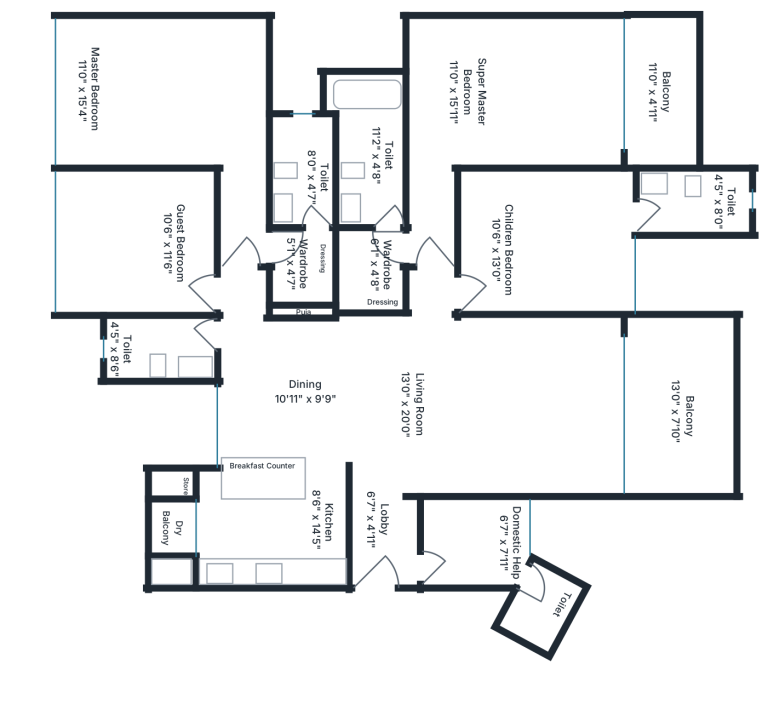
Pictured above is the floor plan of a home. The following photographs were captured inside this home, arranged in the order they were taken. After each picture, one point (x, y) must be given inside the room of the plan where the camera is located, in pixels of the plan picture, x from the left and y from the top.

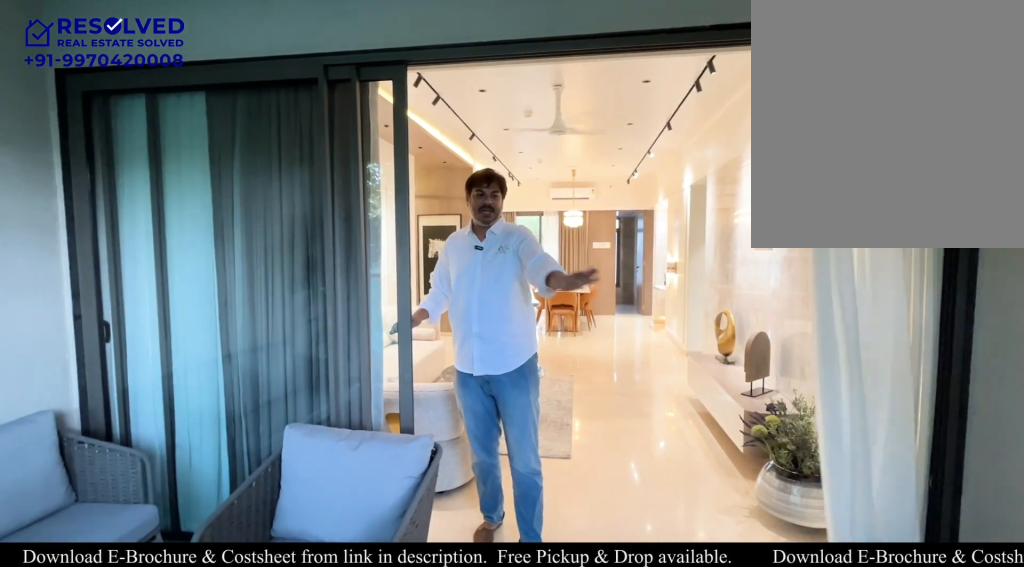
(680, 406)
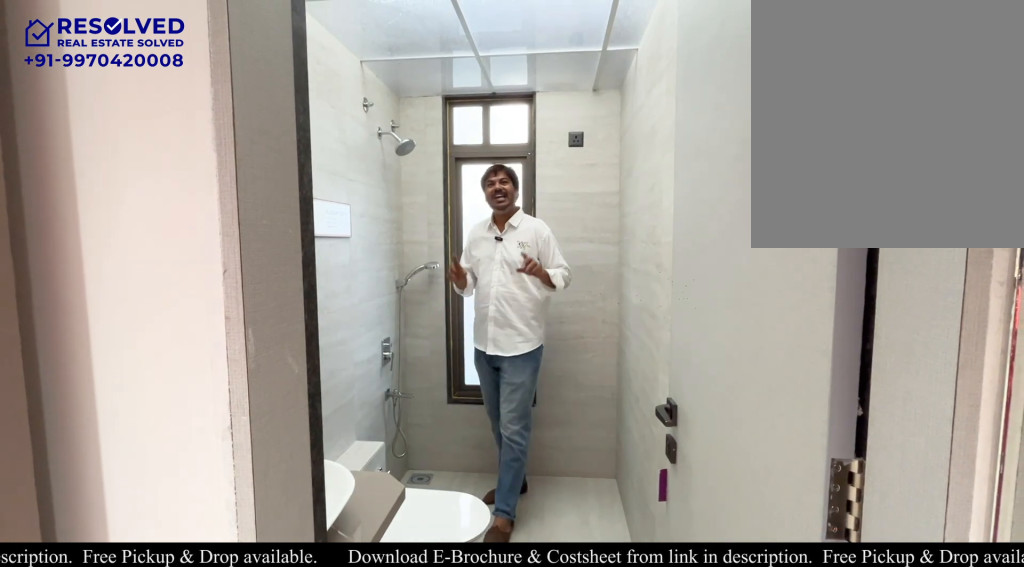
(302, 172)
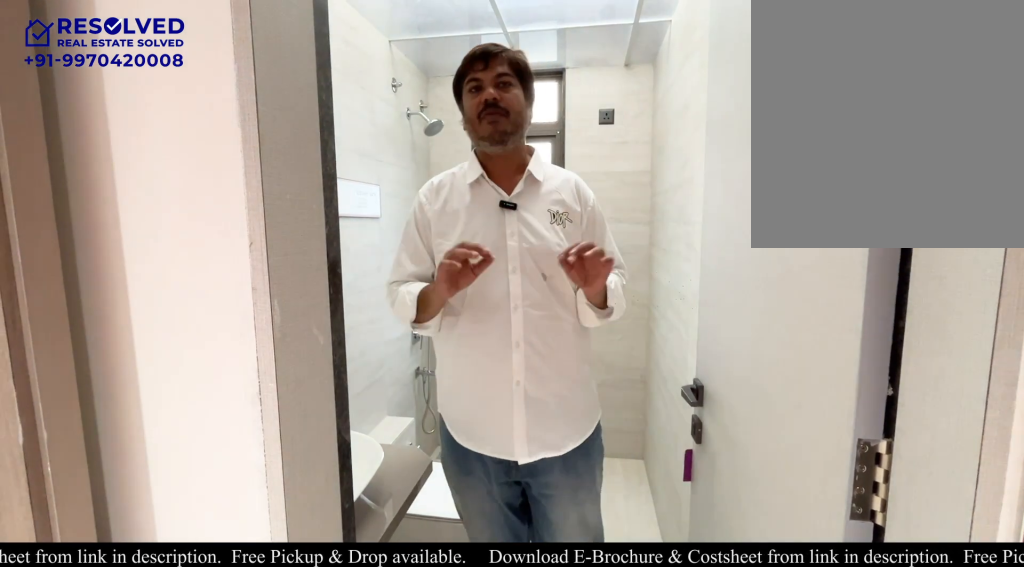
(302, 172)
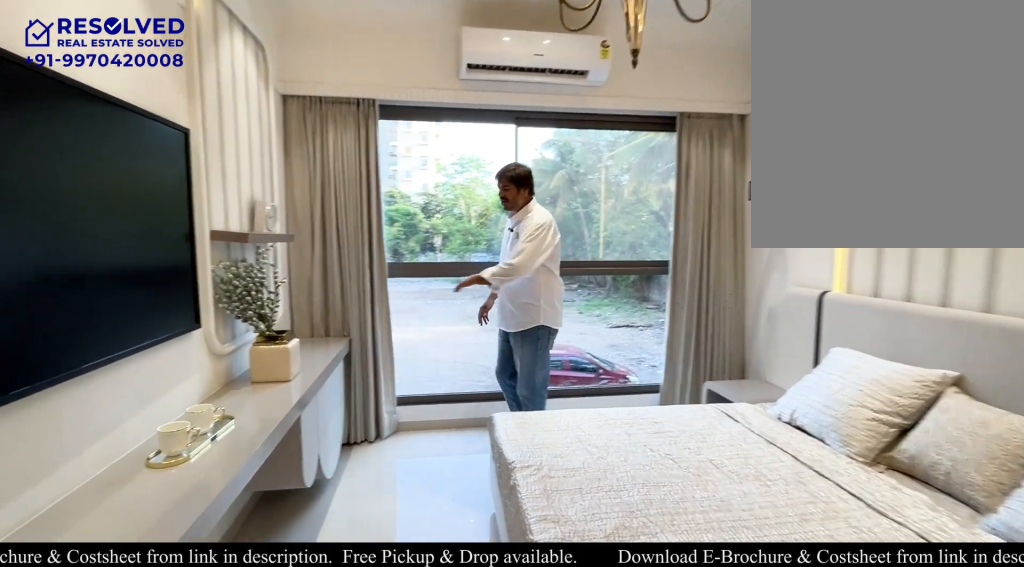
(175, 107)
